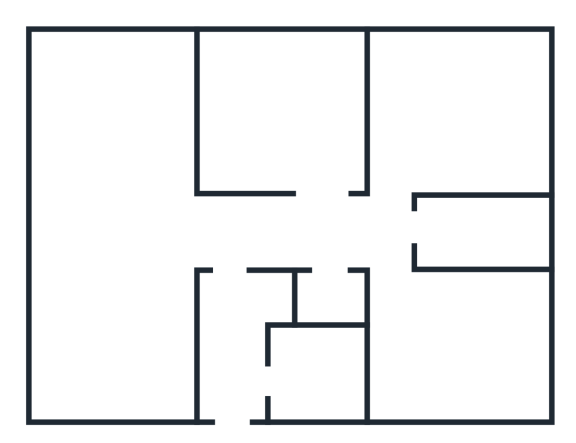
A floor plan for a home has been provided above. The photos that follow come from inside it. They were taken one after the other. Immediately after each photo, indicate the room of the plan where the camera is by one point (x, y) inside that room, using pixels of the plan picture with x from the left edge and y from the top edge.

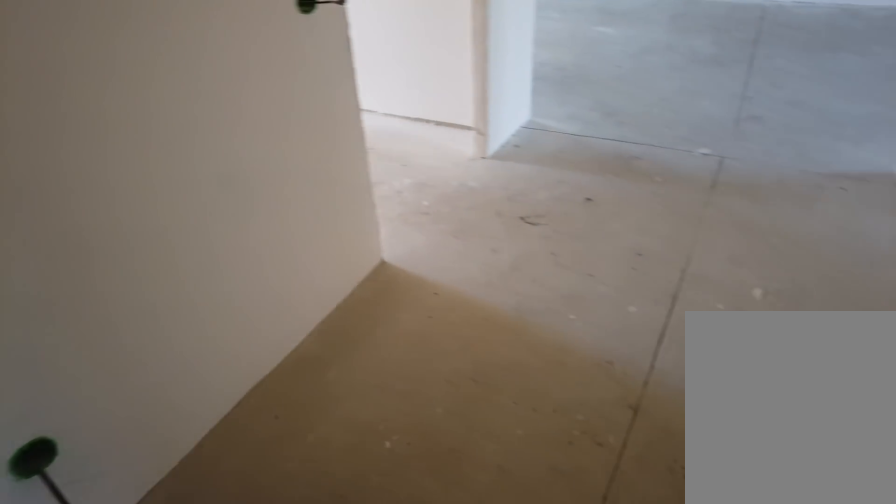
(338, 246)
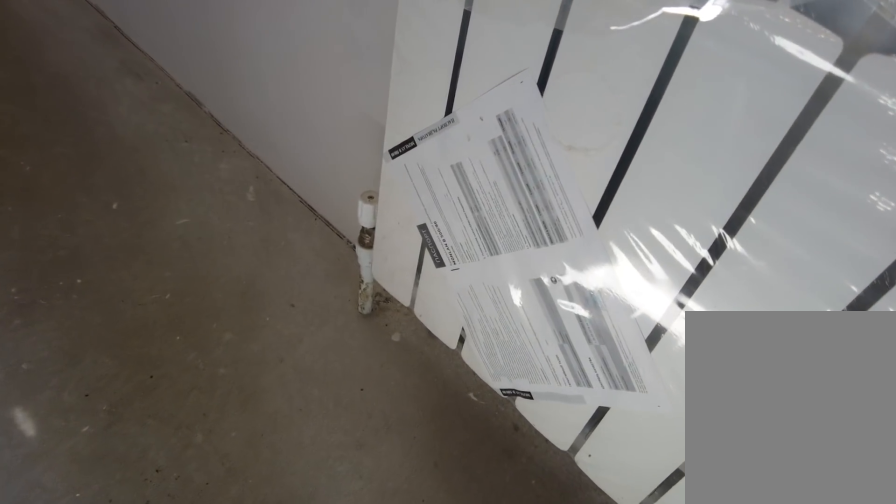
(420, 364)
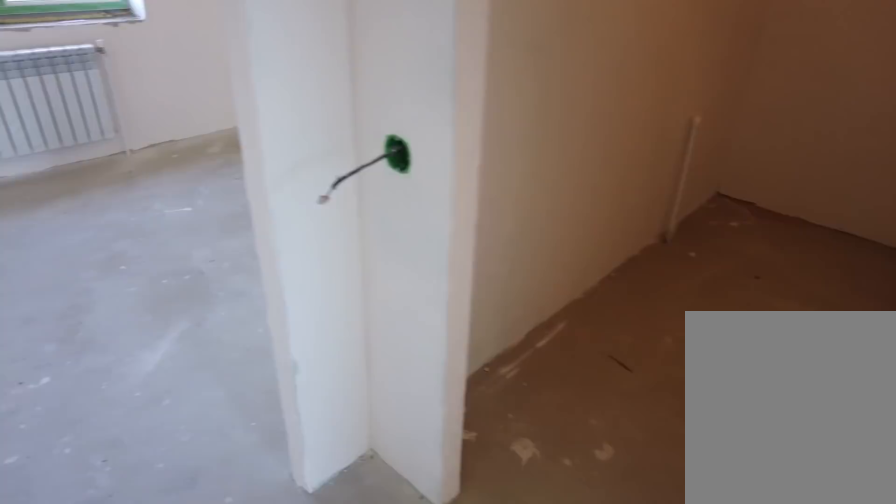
(390, 238)
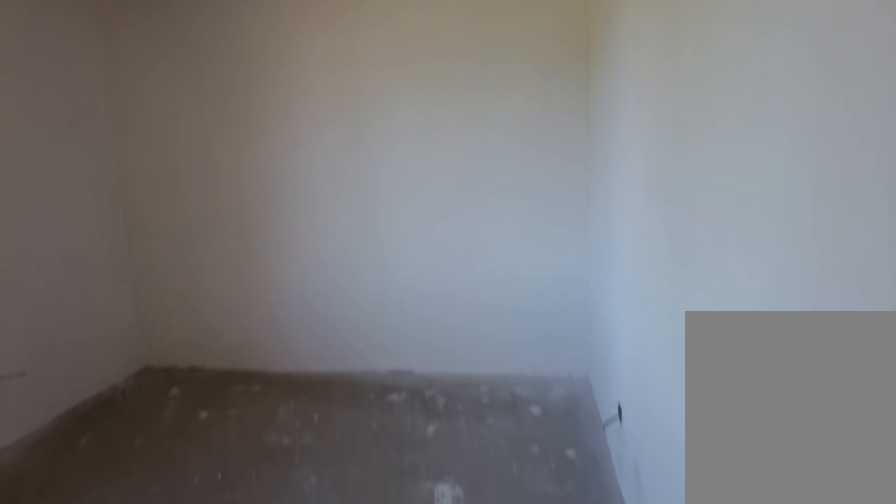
(404, 160)
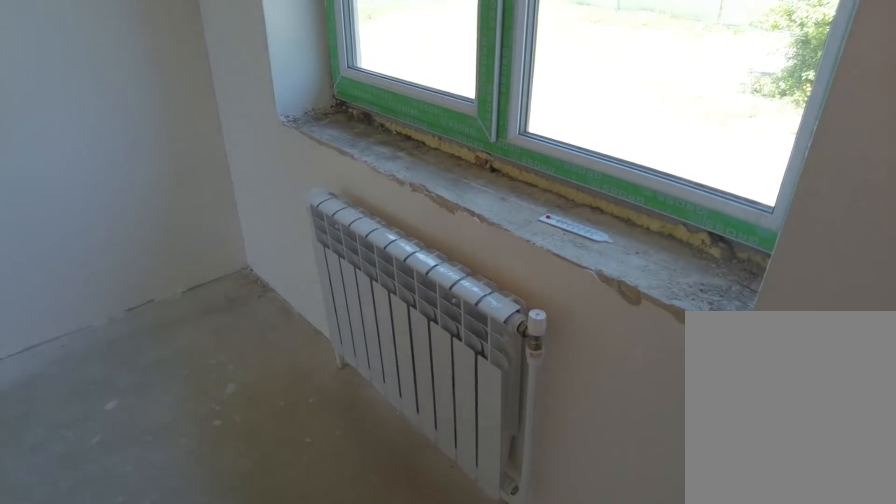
(404, 160)
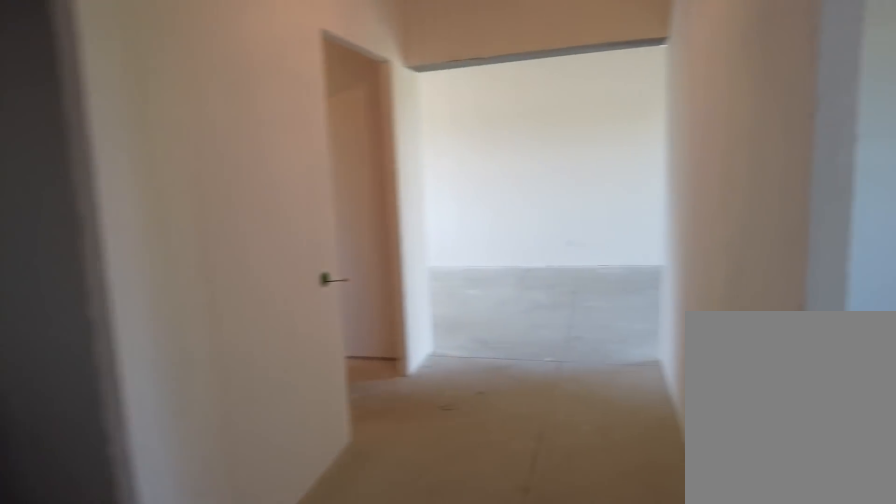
(383, 230)
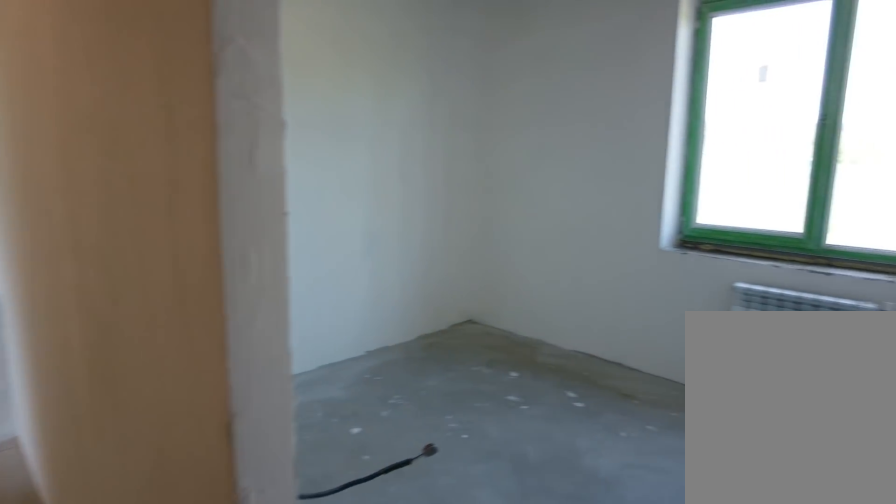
(328, 243)
